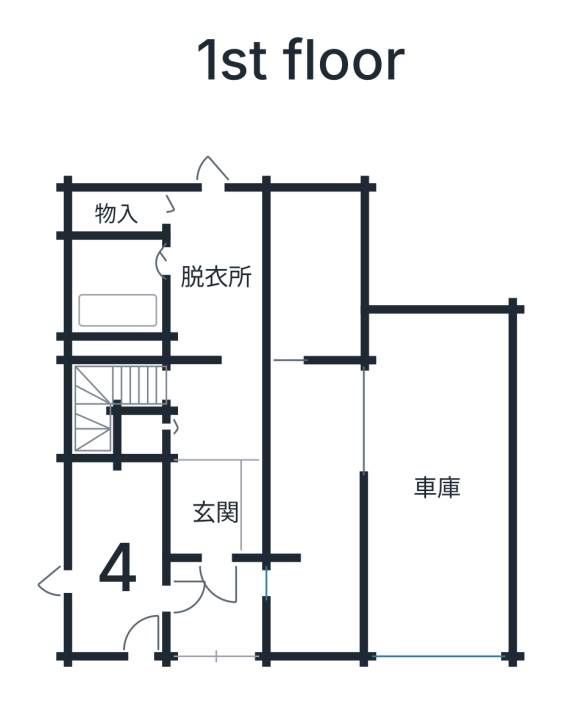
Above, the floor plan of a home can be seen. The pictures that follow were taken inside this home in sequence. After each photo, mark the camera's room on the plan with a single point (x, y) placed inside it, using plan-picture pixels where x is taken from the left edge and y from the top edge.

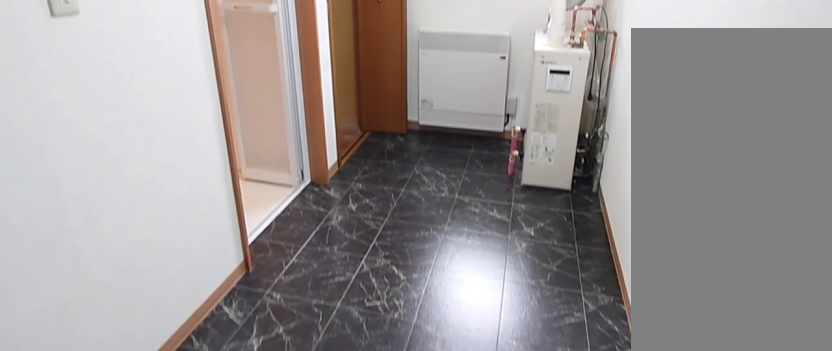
(210, 271)
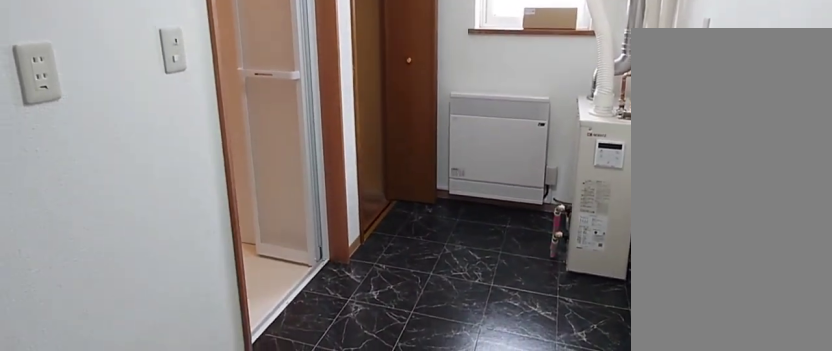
(210, 271)
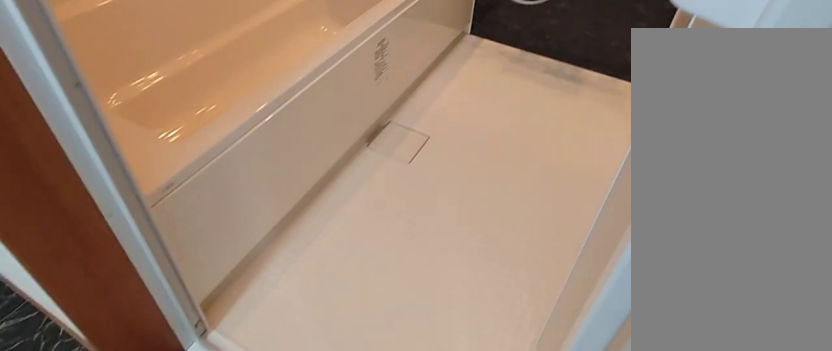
(109, 286)
